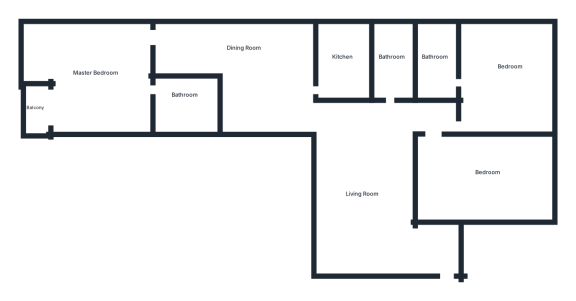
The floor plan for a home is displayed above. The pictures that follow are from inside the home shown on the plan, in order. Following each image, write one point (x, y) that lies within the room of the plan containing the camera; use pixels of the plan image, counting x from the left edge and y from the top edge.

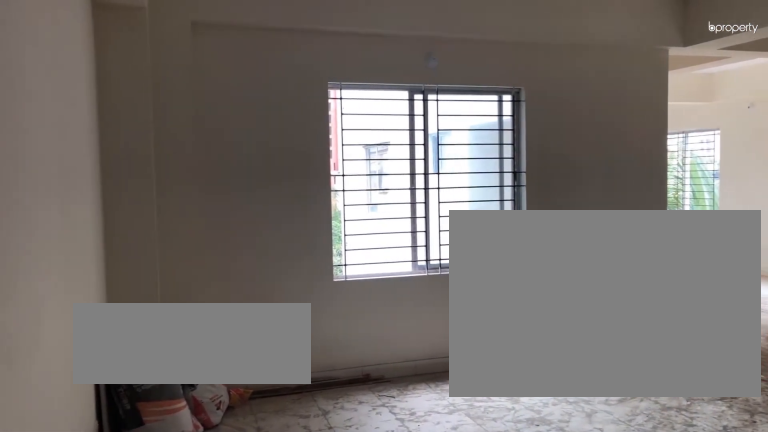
(422, 259)
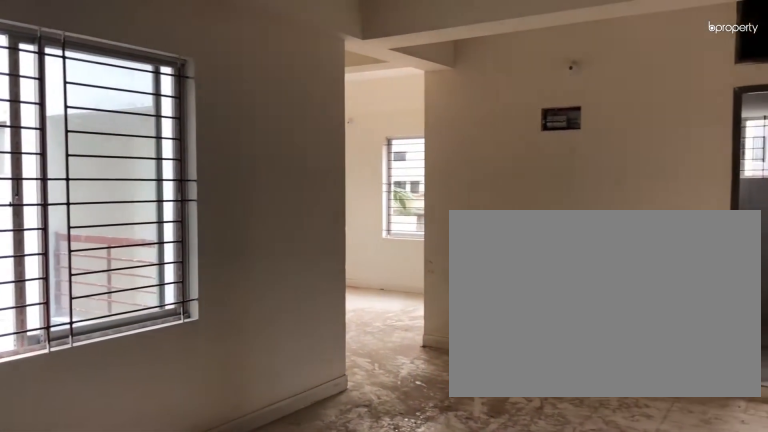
(354, 190)
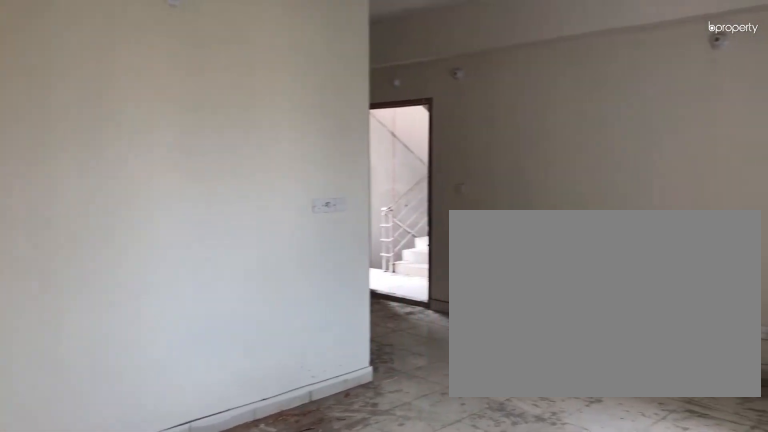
(350, 186)
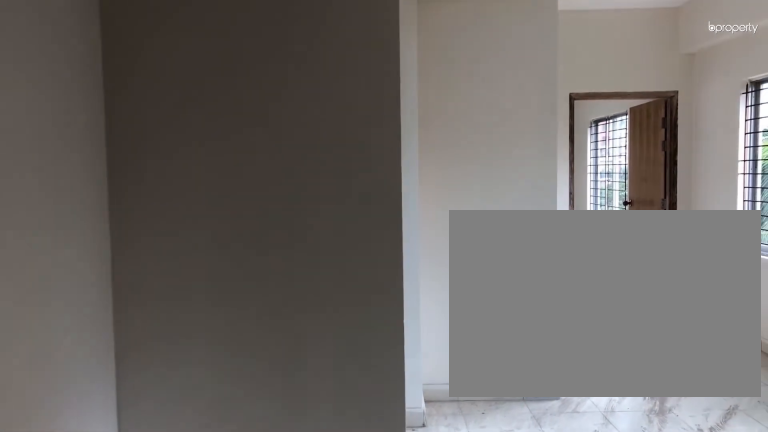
(263, 61)
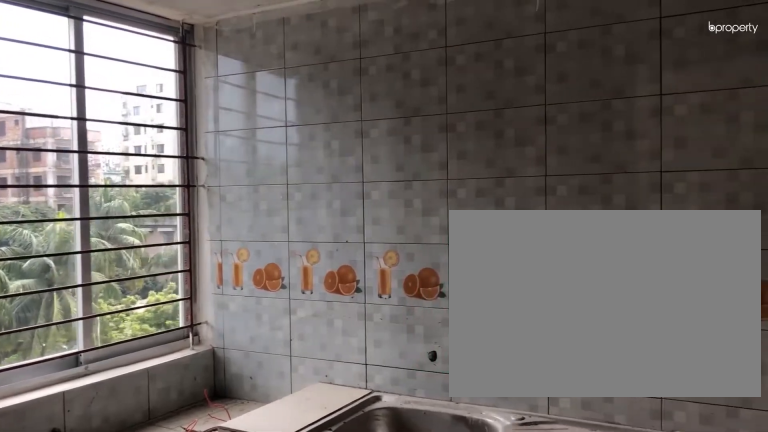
(342, 64)
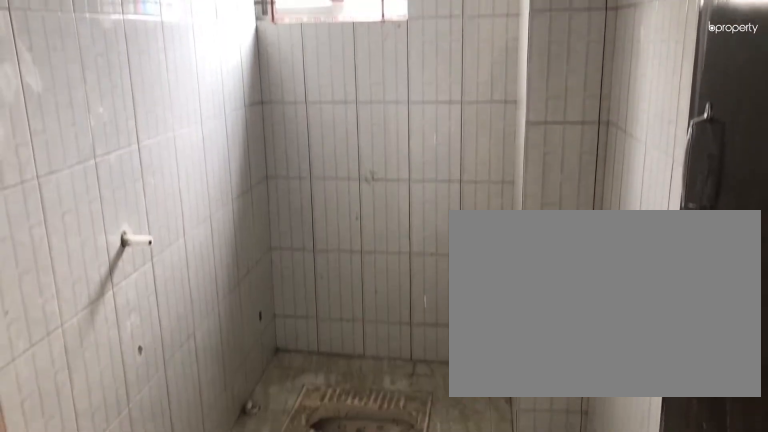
(398, 61)
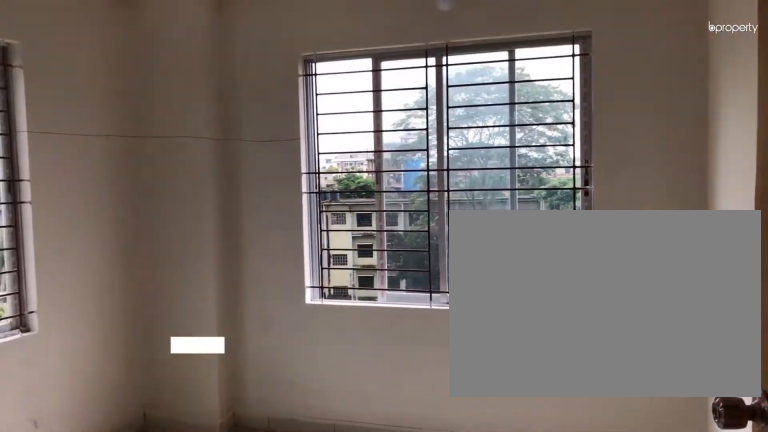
(512, 68)
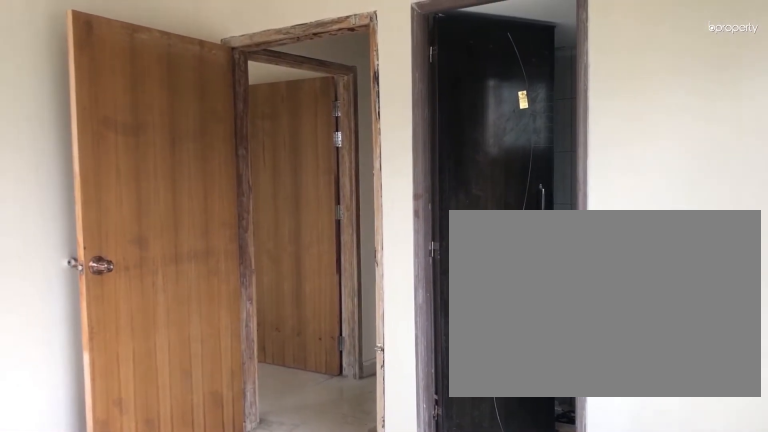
(512, 68)
